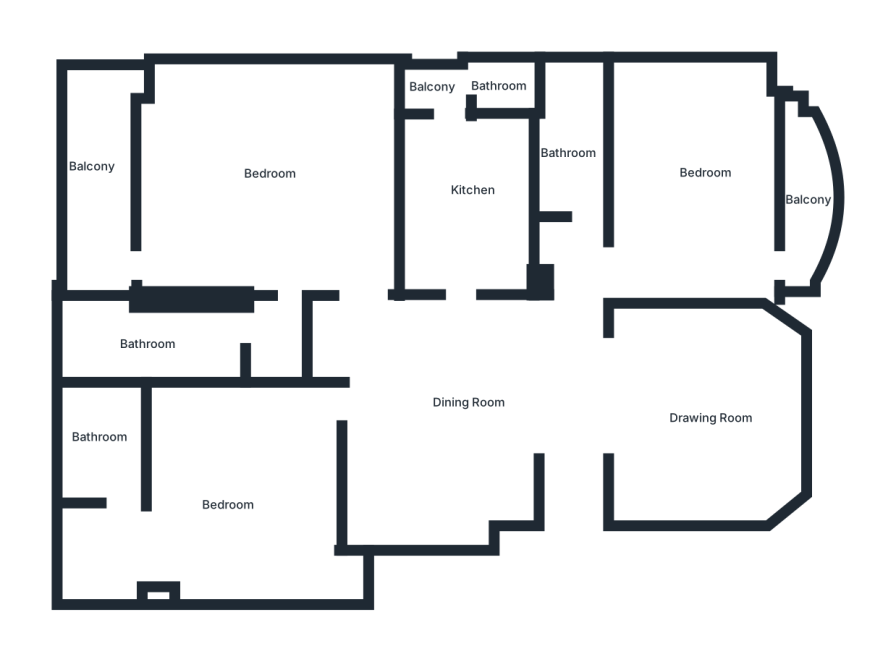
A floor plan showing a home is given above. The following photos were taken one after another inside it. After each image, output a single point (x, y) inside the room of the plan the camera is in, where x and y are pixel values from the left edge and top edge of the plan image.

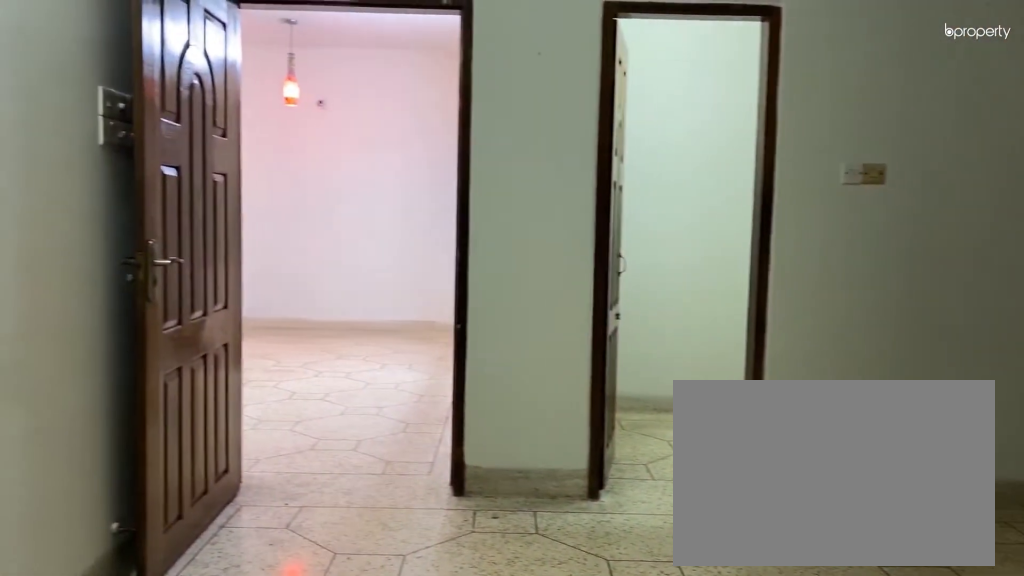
(269, 176)
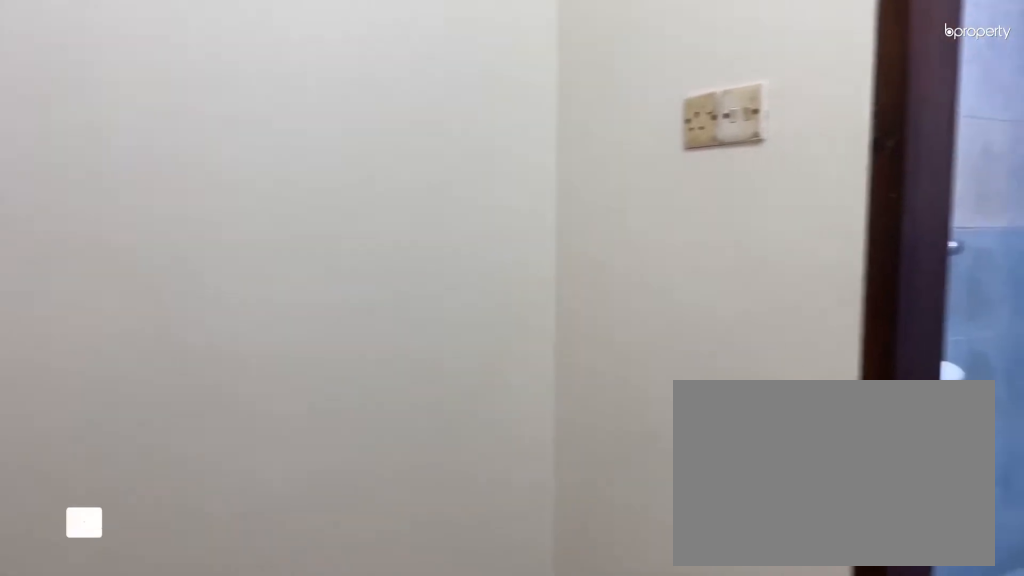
(267, 337)
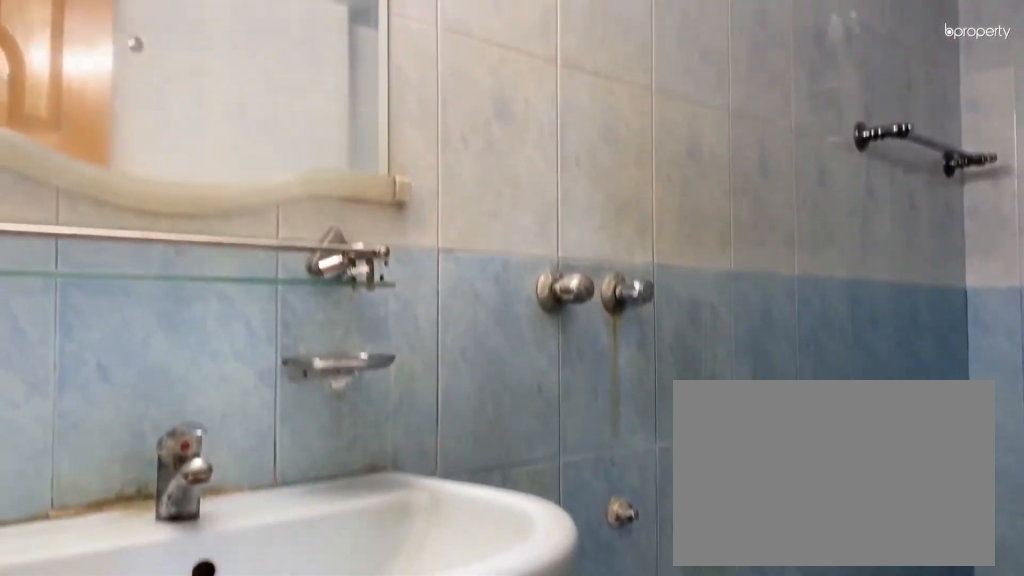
(155, 342)
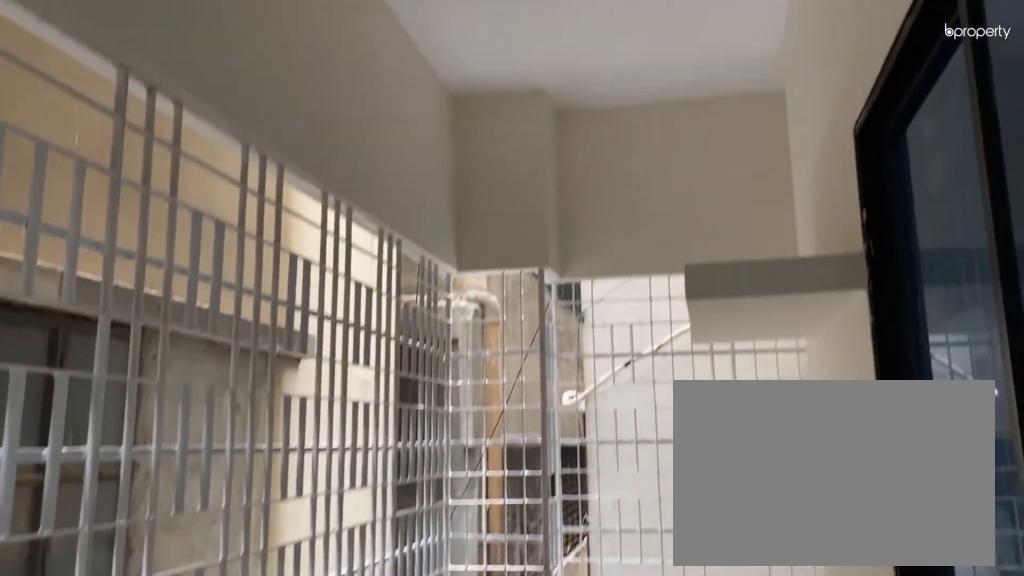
(95, 161)
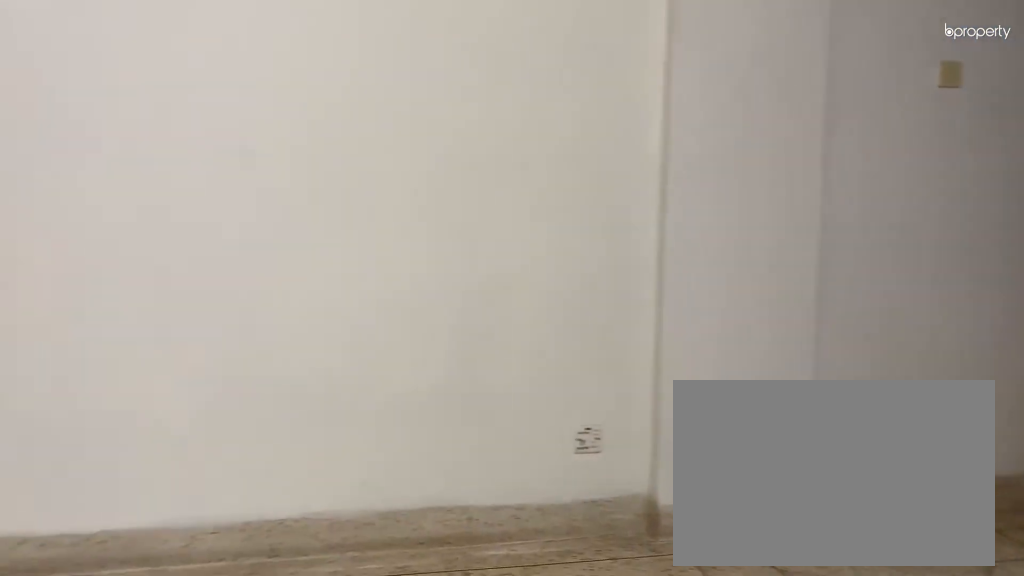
(243, 508)
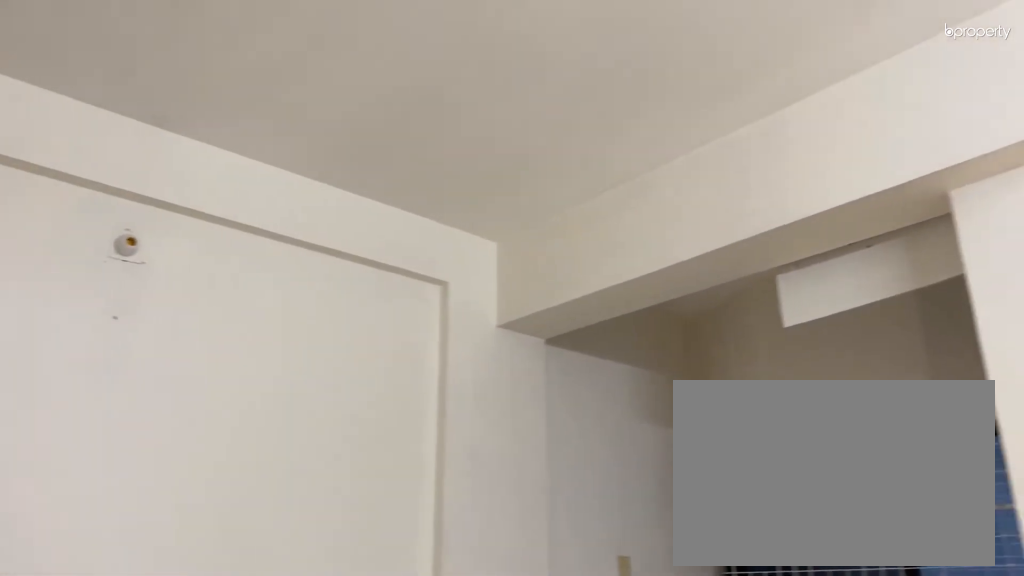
(243, 508)
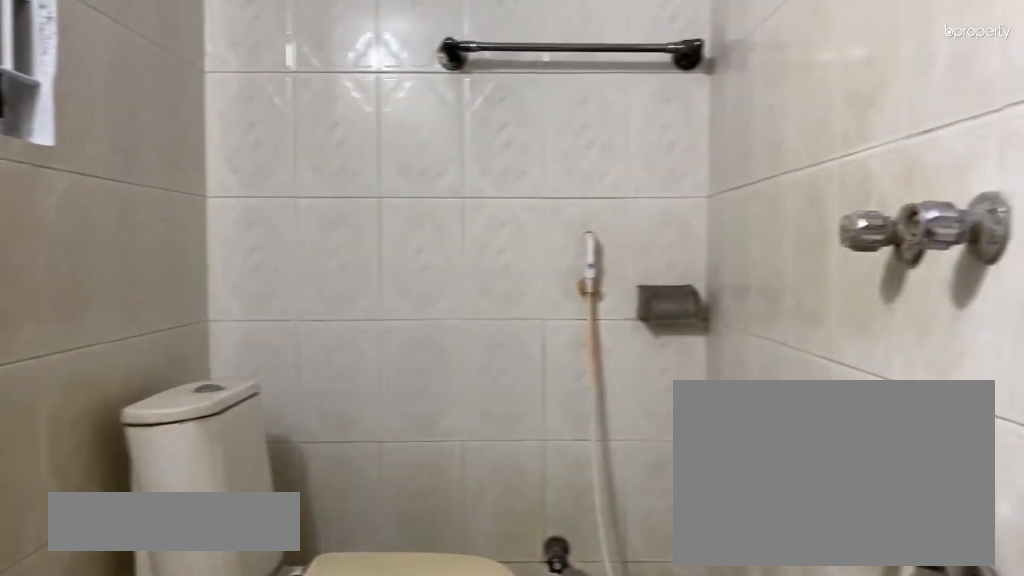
(99, 443)
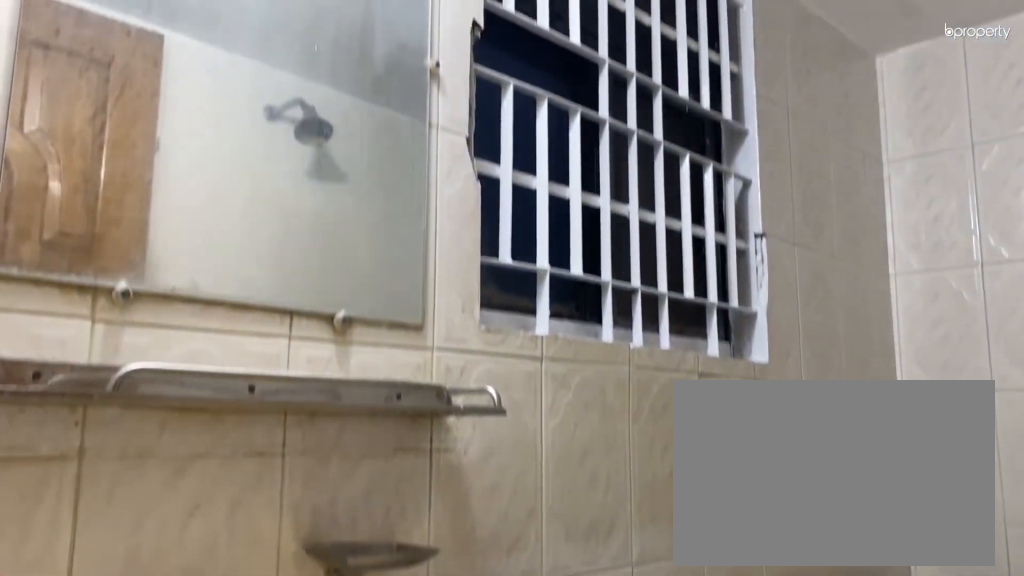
(99, 443)
